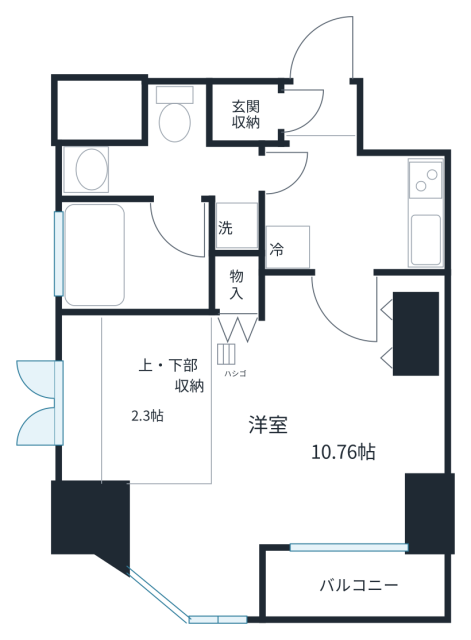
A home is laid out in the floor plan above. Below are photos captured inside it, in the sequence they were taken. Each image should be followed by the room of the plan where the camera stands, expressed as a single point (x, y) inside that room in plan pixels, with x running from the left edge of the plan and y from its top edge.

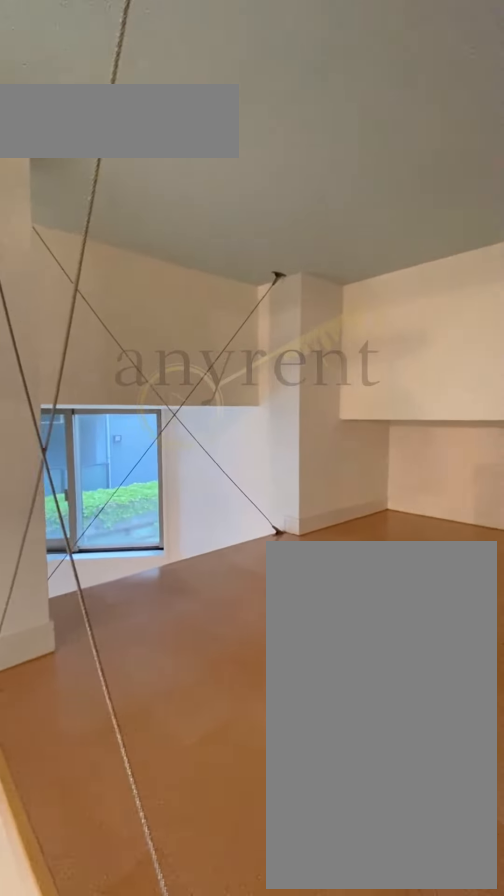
(138, 400)
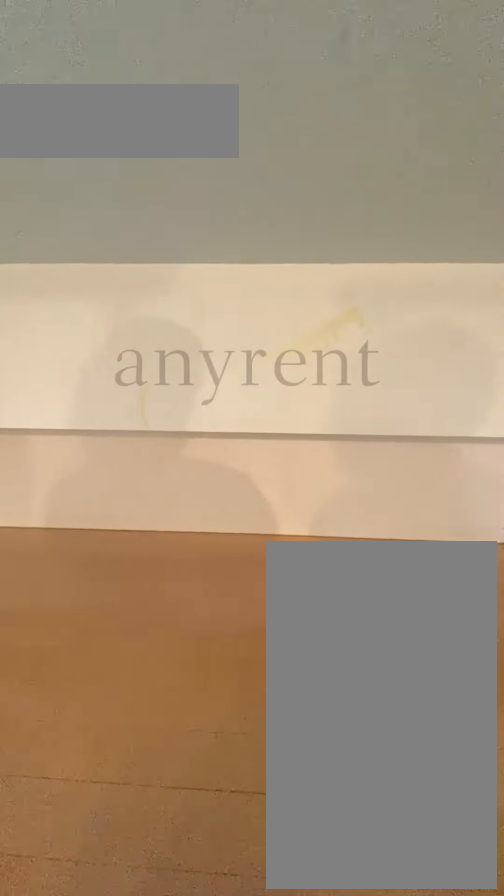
(138, 400)
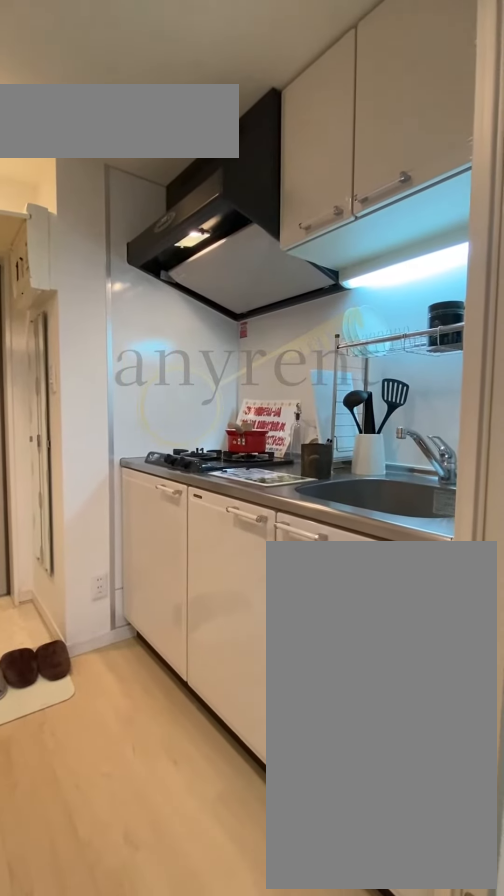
(425, 212)
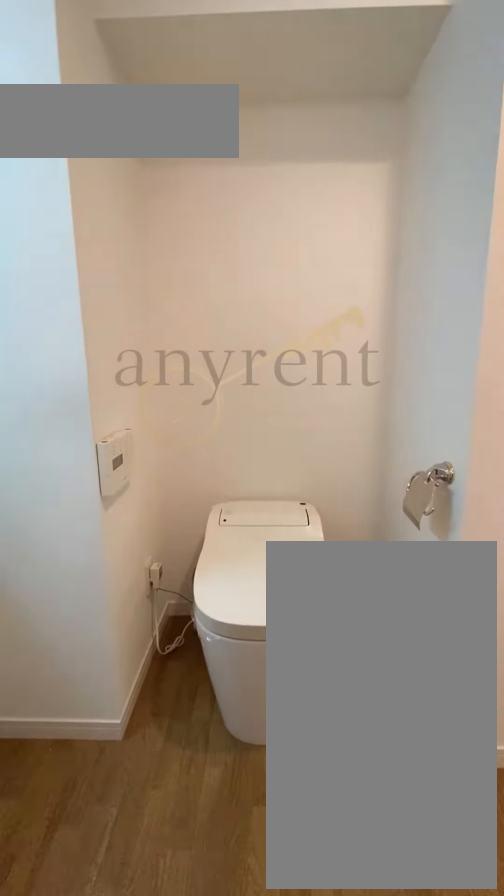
(175, 118)
